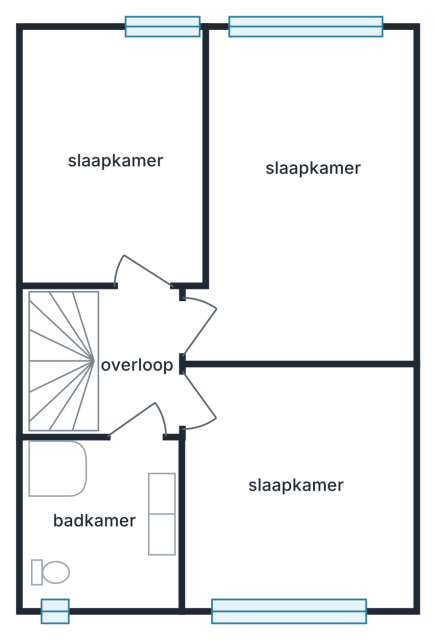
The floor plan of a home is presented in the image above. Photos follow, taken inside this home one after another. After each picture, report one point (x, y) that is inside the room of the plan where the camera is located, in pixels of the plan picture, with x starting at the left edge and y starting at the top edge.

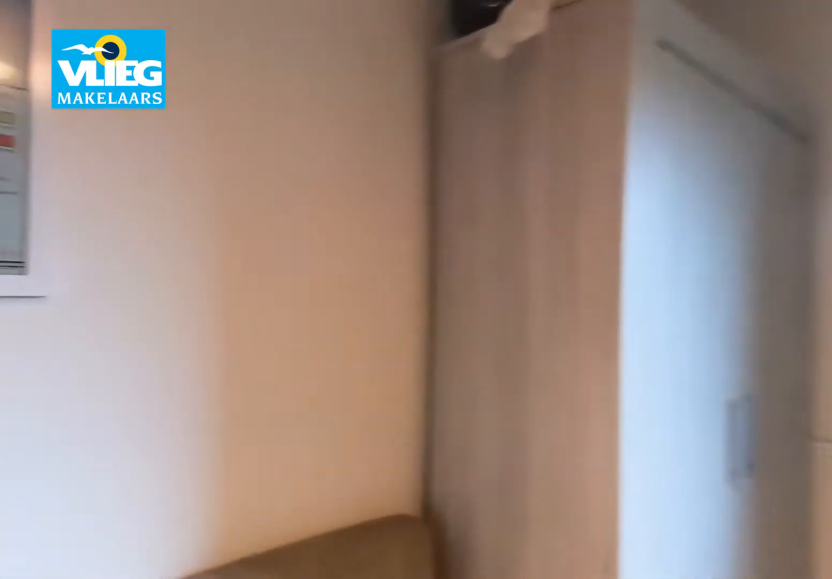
(105, 140)
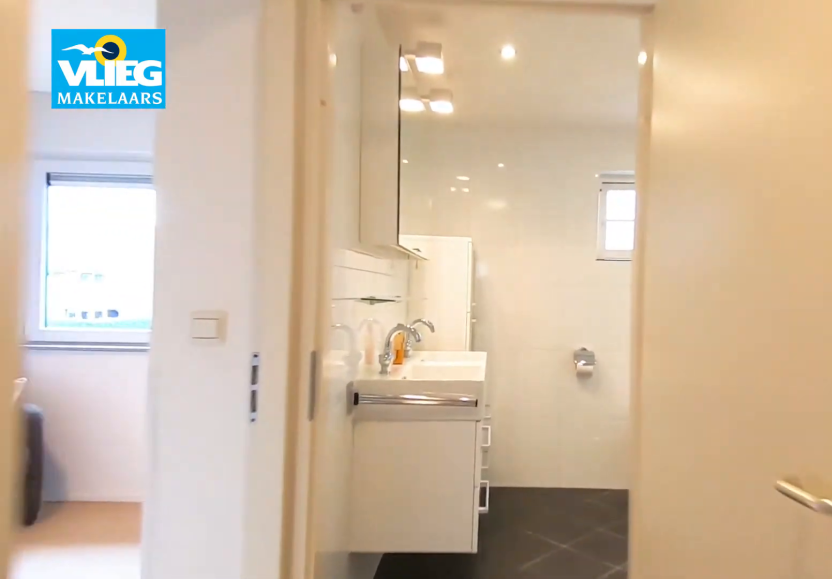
(136, 367)
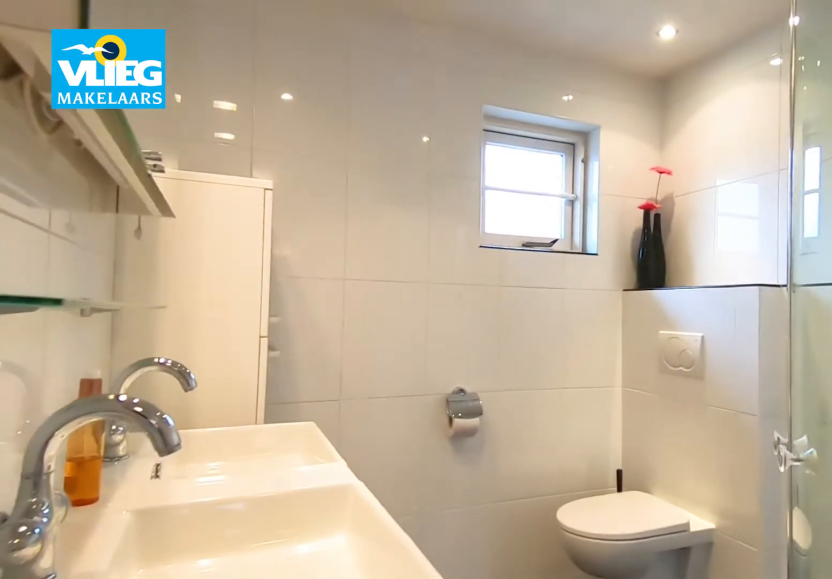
(104, 518)
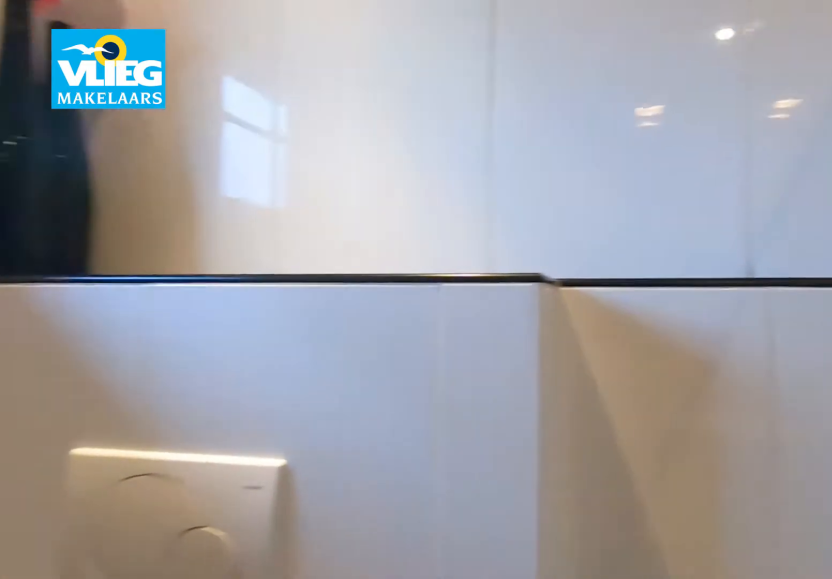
(104, 518)
